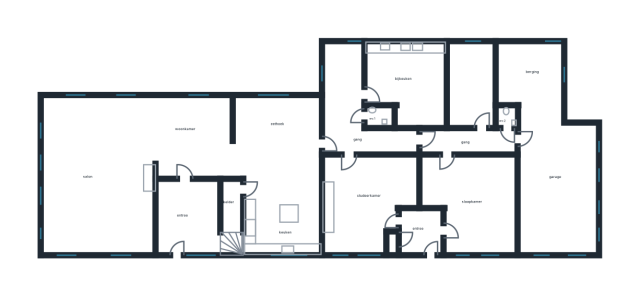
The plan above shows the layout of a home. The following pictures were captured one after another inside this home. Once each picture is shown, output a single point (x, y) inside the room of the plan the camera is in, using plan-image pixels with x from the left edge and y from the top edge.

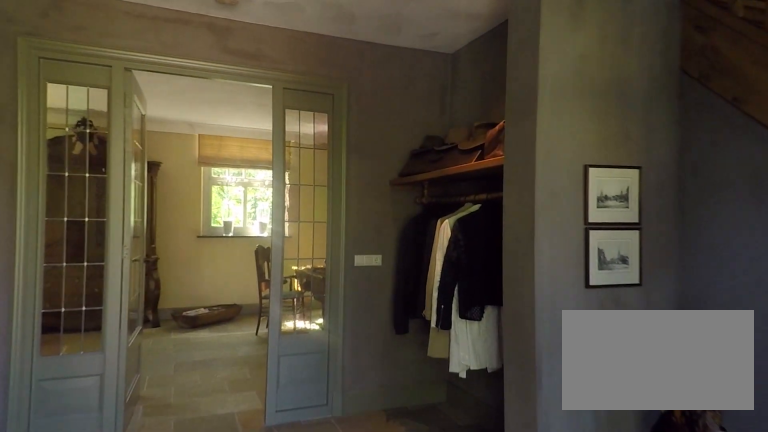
(189, 217)
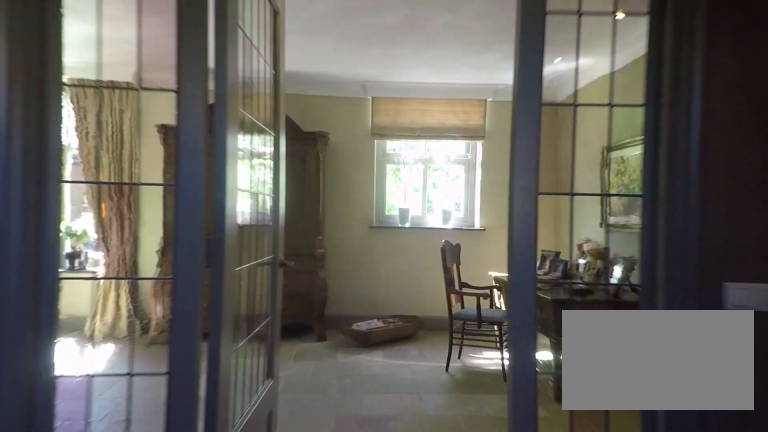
(189, 217)
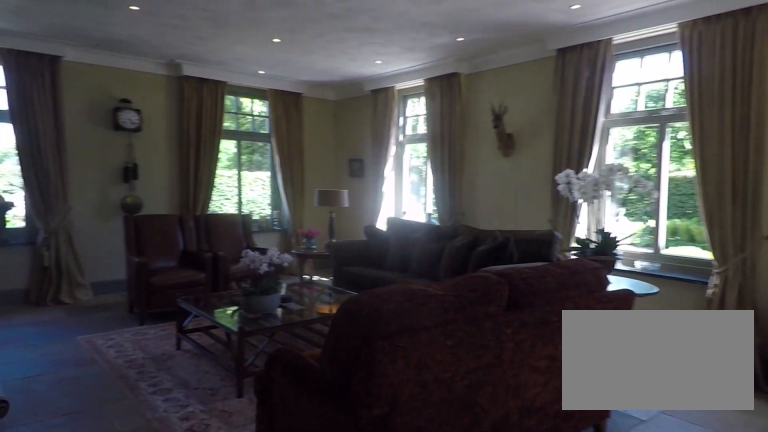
(127, 165)
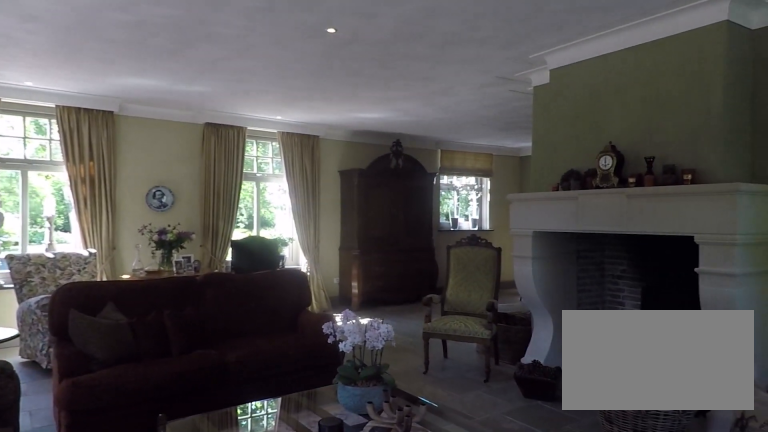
(127, 165)
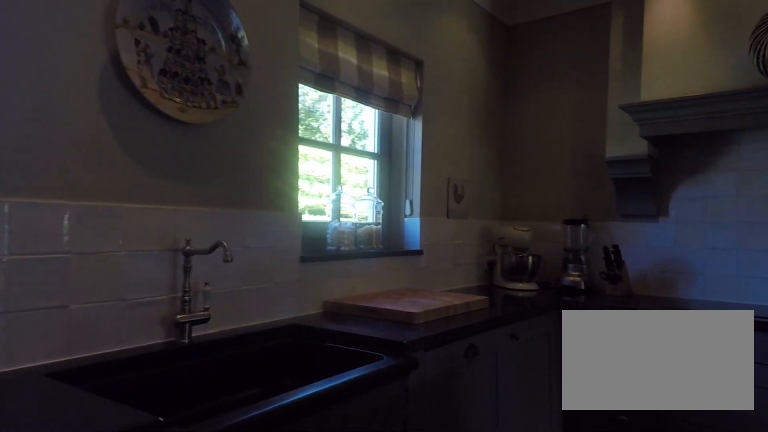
(280, 174)
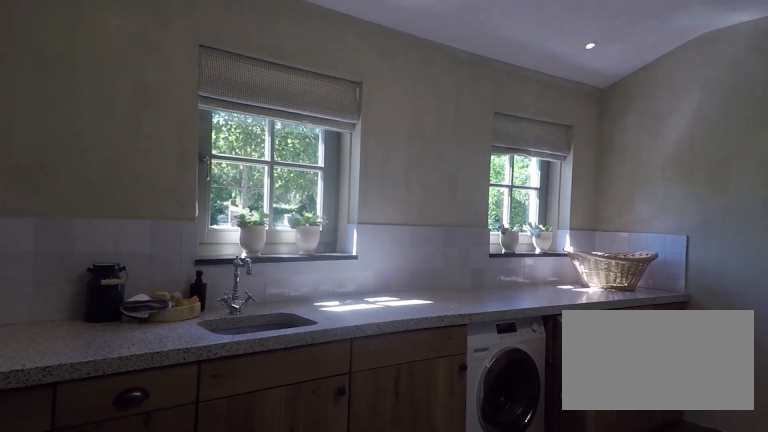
(408, 85)
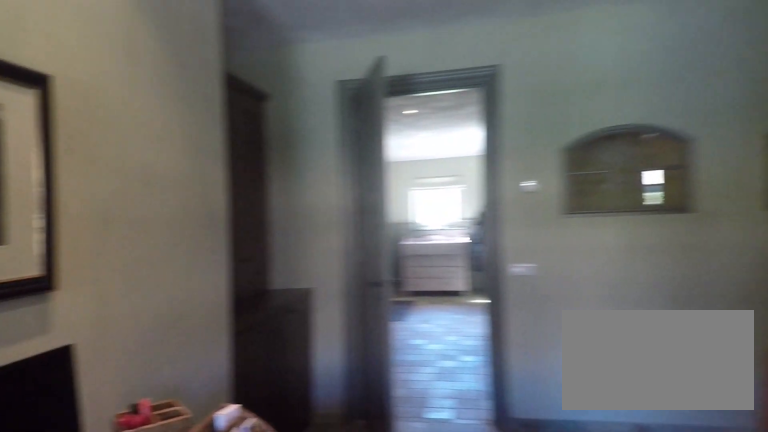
(368, 200)
